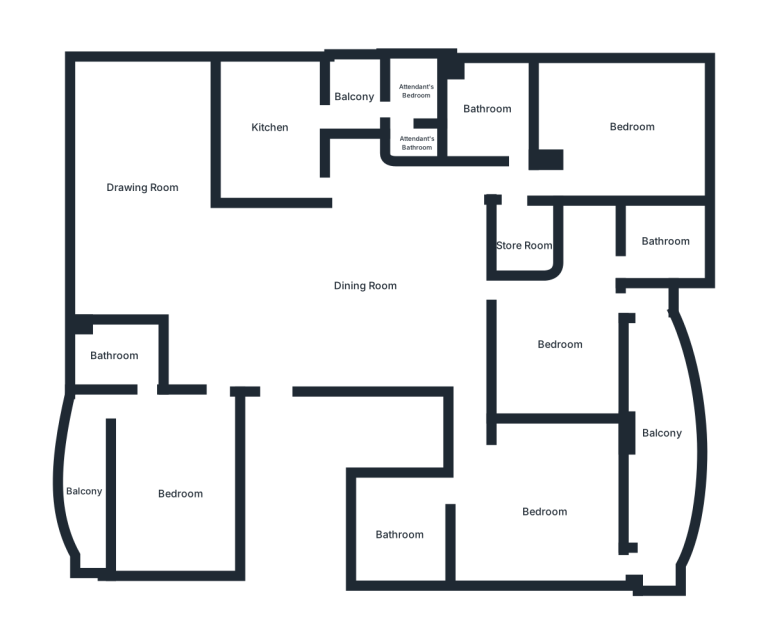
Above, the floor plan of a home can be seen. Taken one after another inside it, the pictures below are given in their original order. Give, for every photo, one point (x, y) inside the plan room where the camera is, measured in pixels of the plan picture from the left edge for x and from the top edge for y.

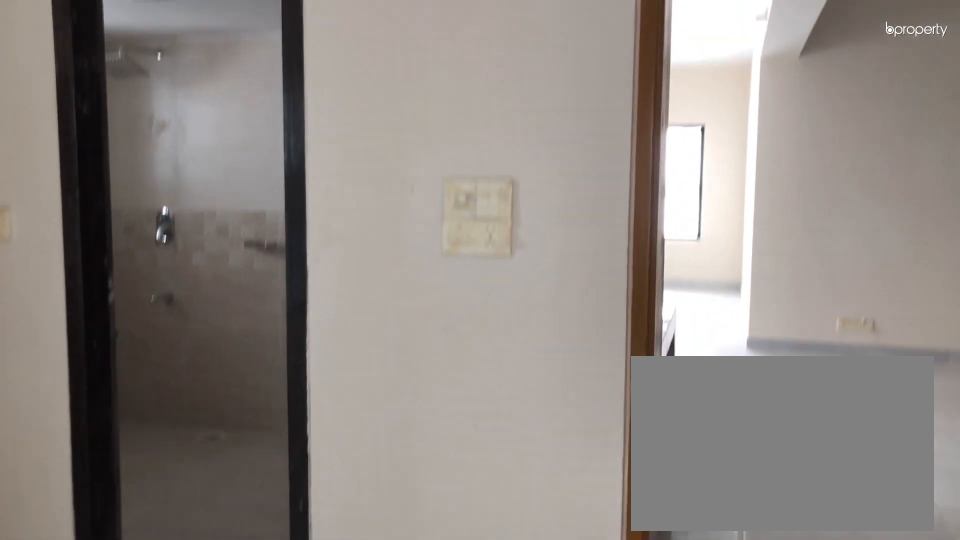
(174, 495)
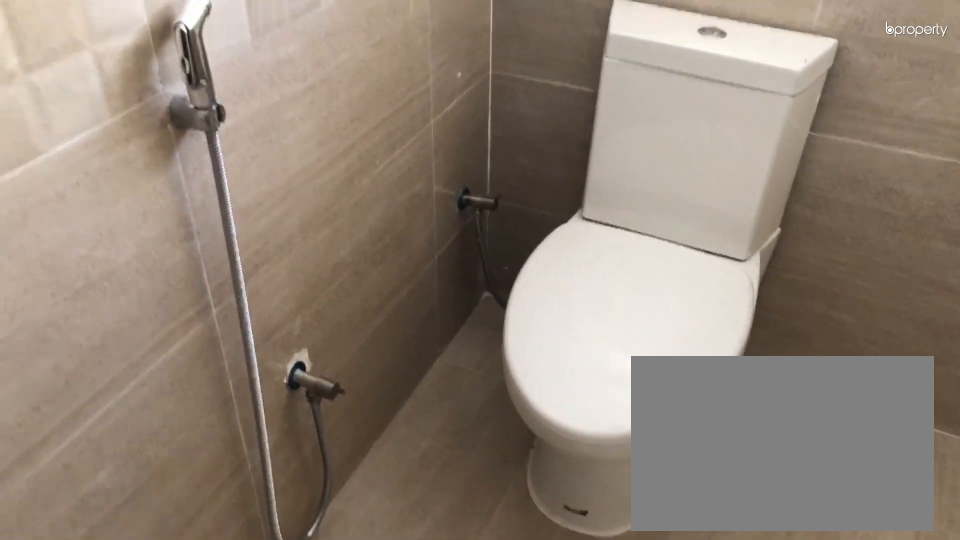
(117, 354)
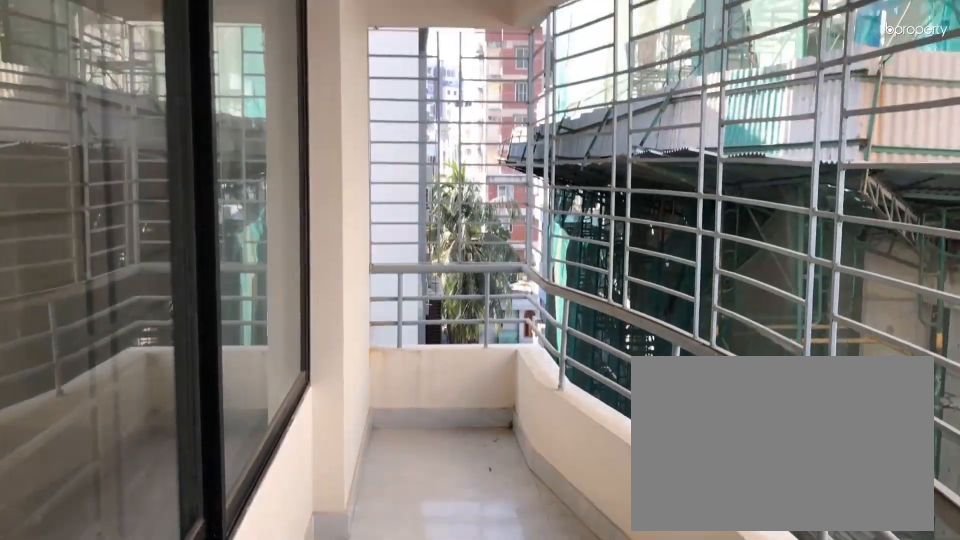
(87, 491)
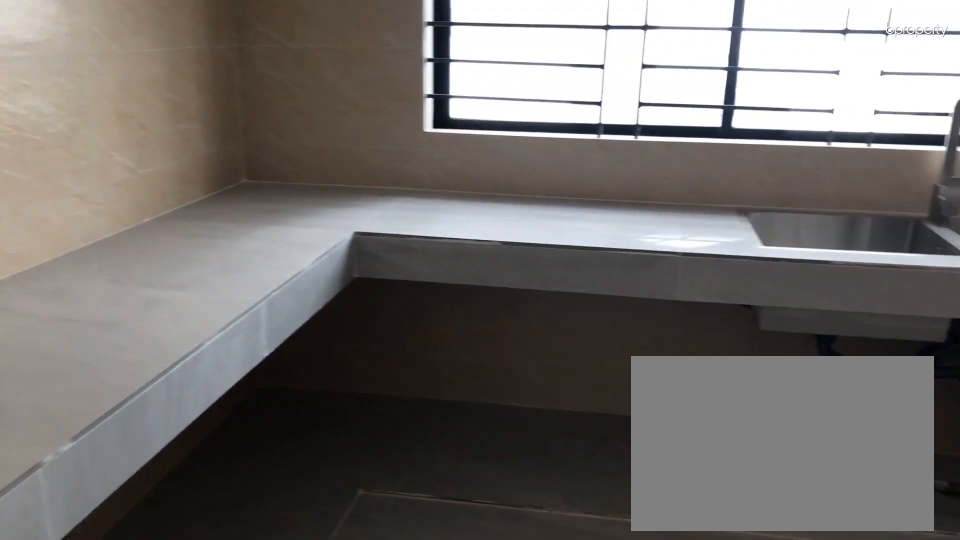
(270, 124)
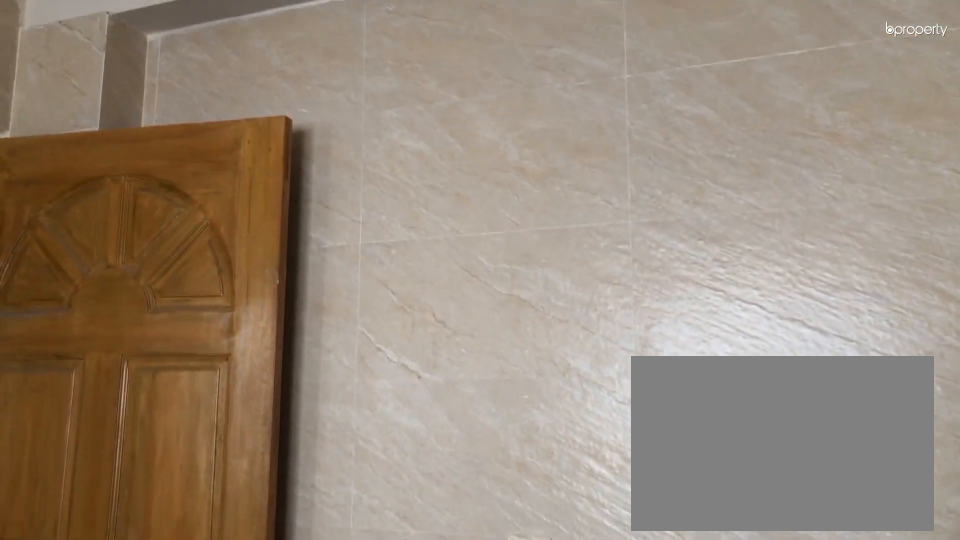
(270, 124)
